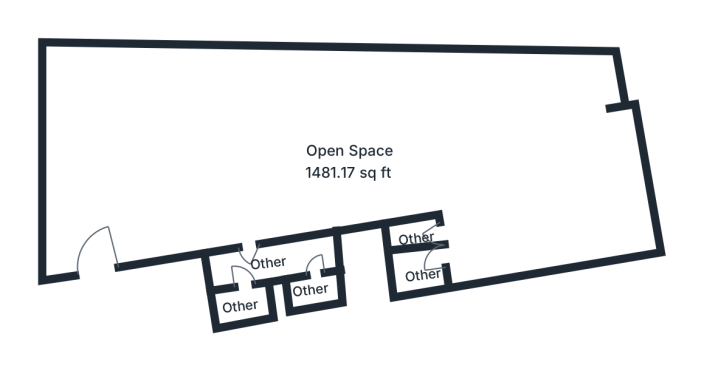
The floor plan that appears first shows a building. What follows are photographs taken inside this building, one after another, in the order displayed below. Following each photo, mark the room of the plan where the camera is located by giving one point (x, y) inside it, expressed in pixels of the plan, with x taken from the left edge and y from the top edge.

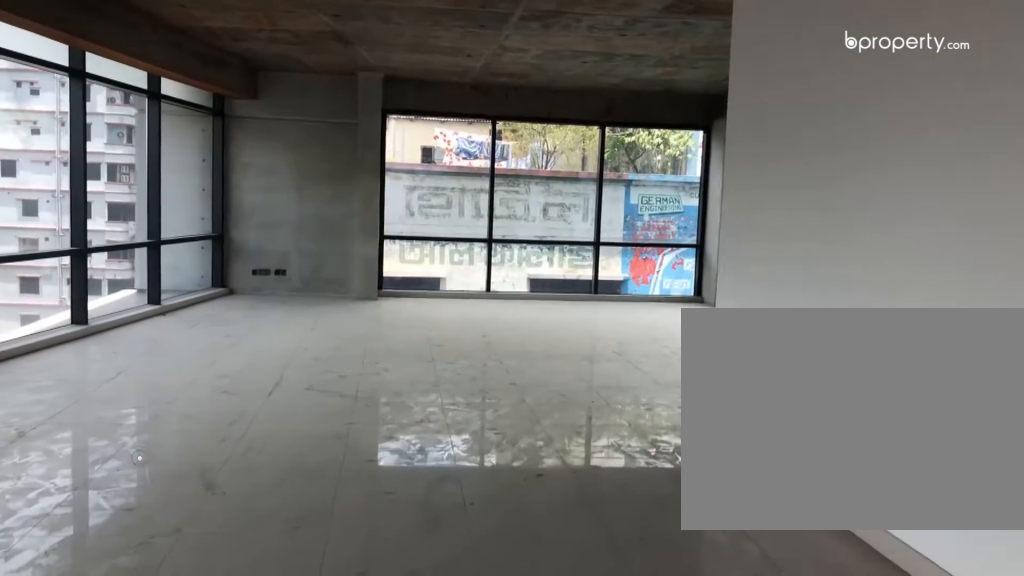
(391, 124)
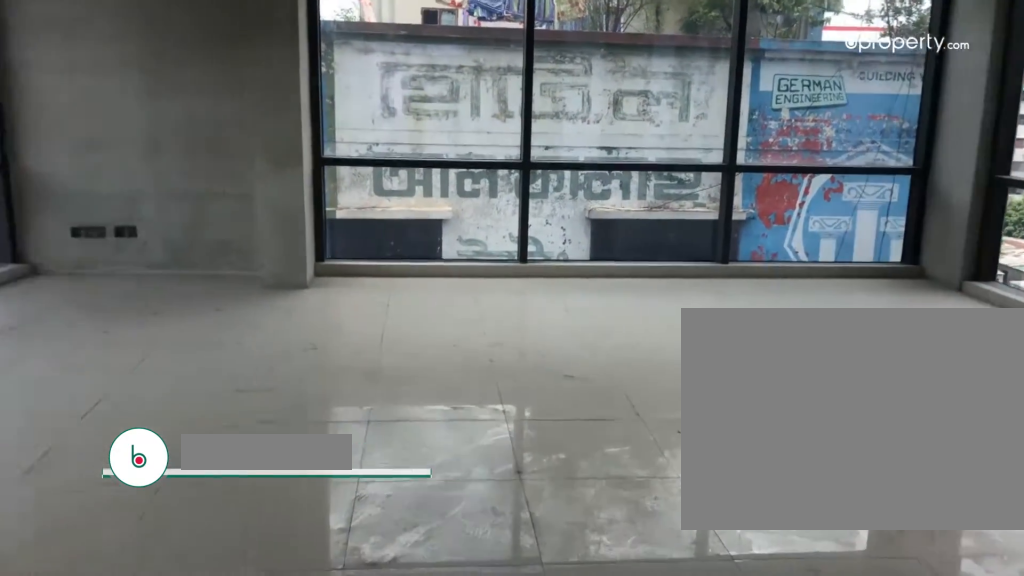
(482, 139)
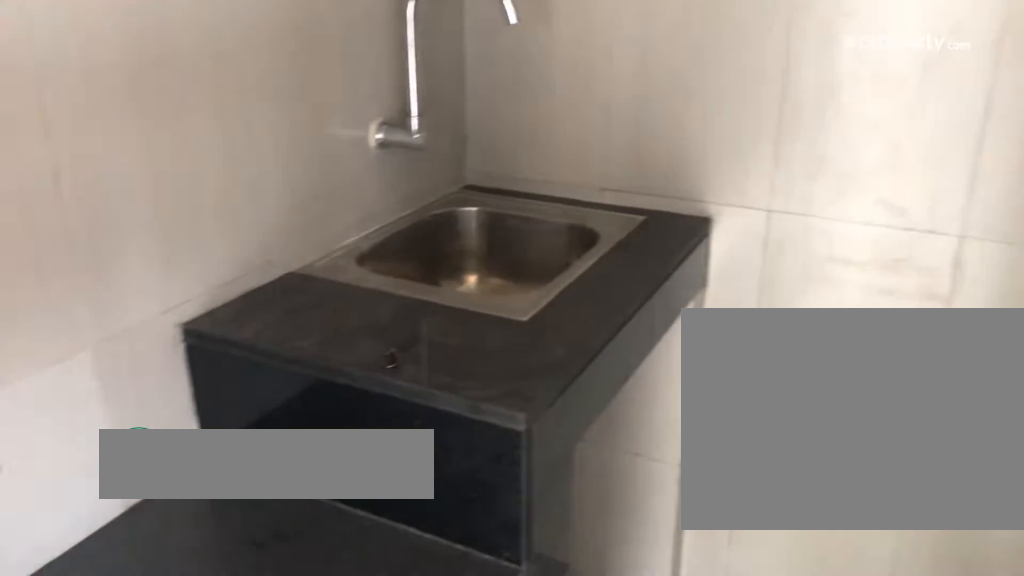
(408, 231)
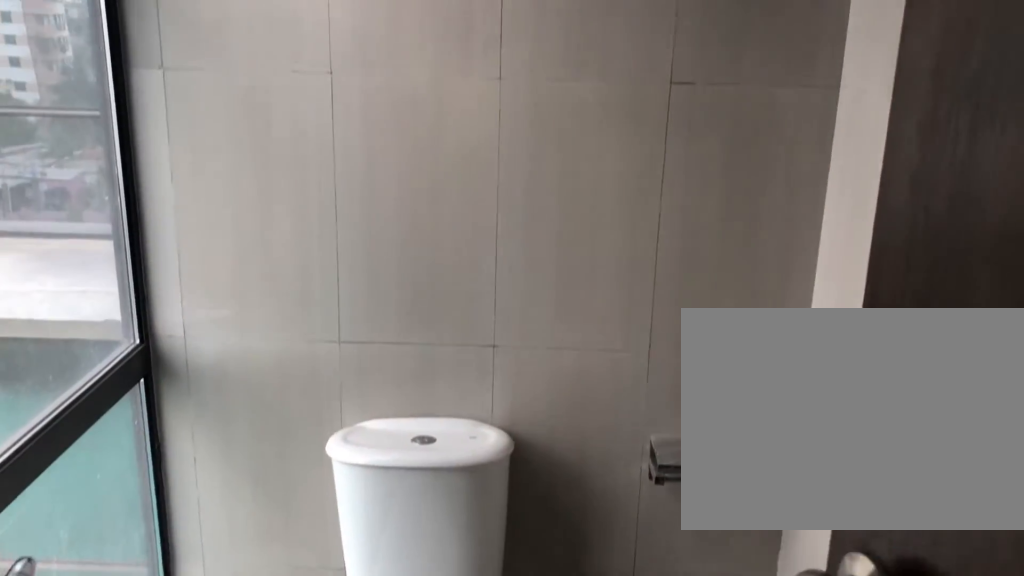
(421, 275)
